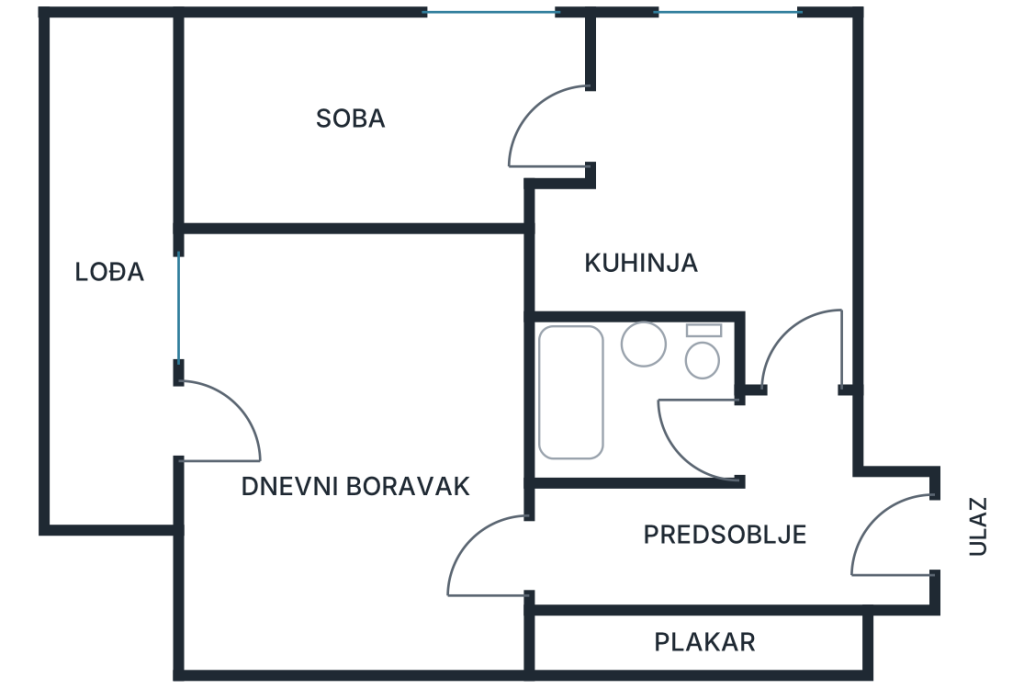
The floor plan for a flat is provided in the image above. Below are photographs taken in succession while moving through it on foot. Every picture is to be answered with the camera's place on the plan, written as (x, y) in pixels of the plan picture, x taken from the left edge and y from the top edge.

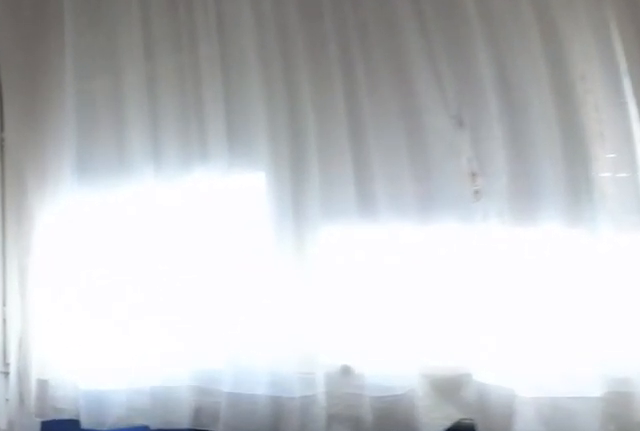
(798, 151)
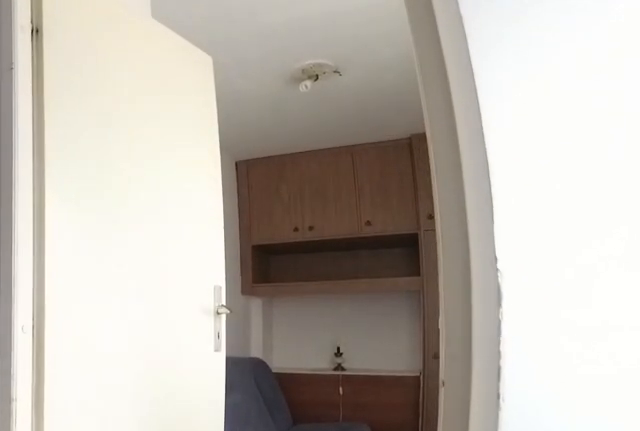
(816, 77)
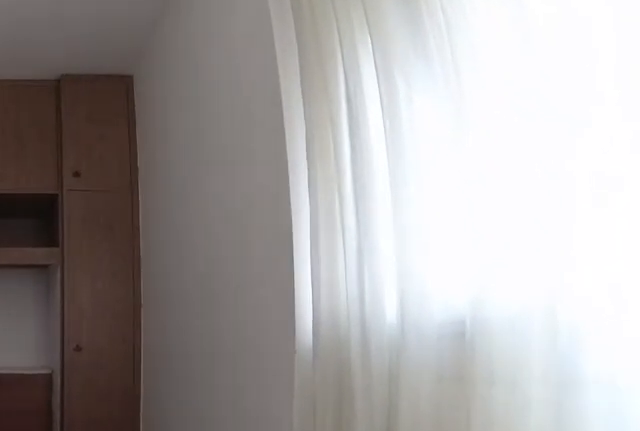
(613, 137)
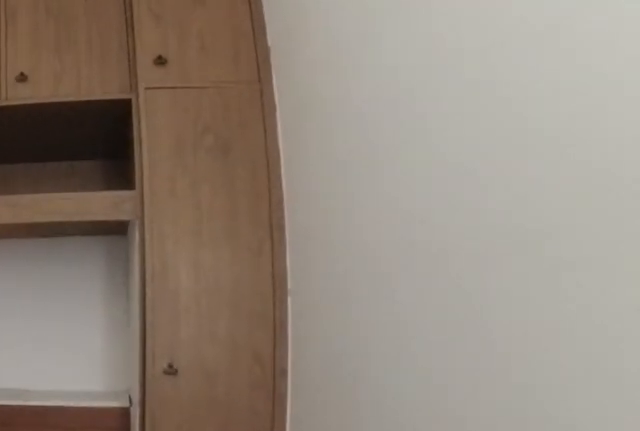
(450, 137)
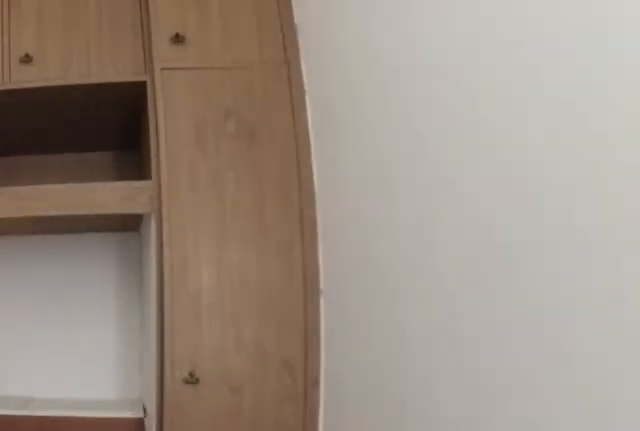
(429, 136)
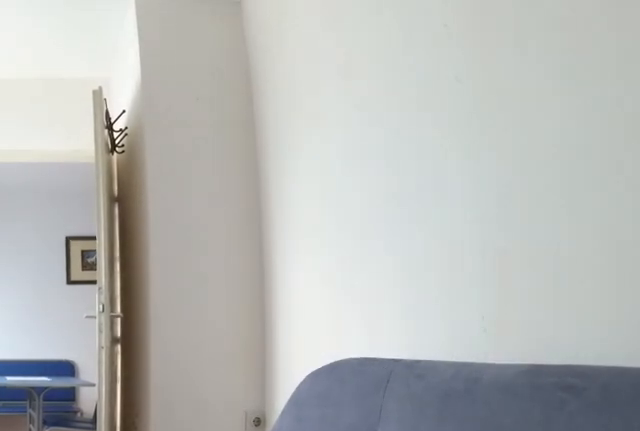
(221, 139)
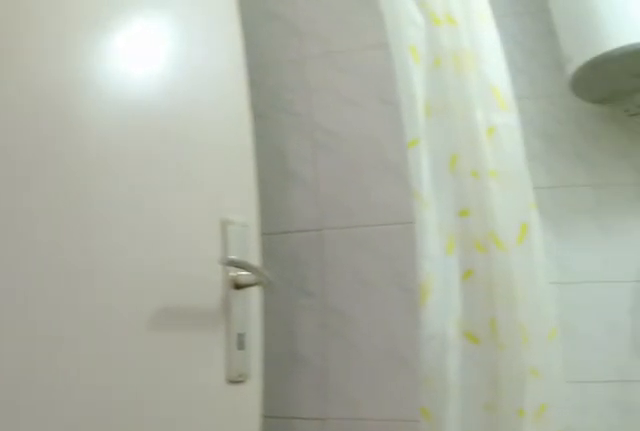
(776, 416)
